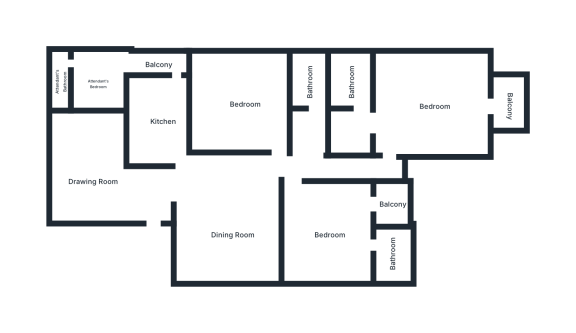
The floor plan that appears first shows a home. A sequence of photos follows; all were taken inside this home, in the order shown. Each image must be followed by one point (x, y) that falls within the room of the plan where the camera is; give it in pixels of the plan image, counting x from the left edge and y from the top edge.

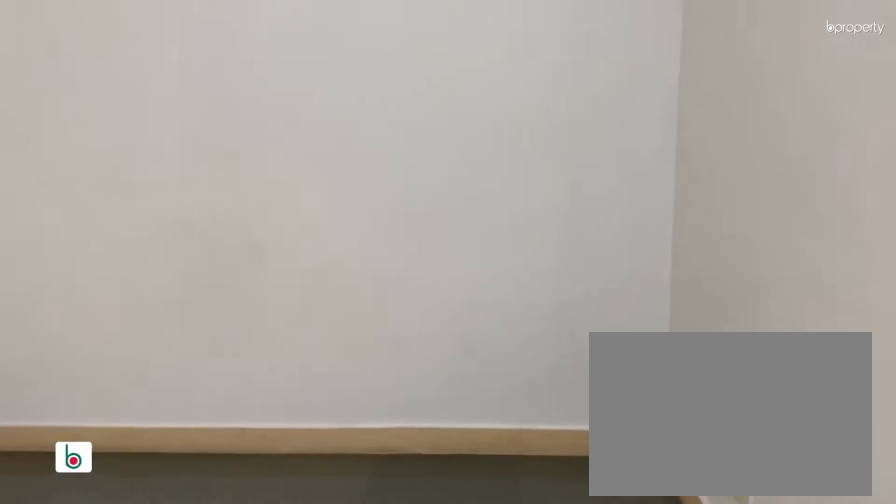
(330, 234)
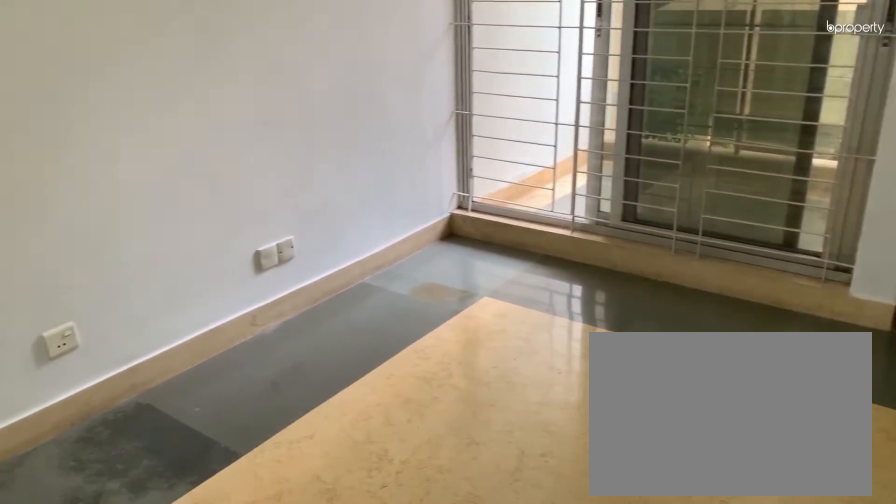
(330, 234)
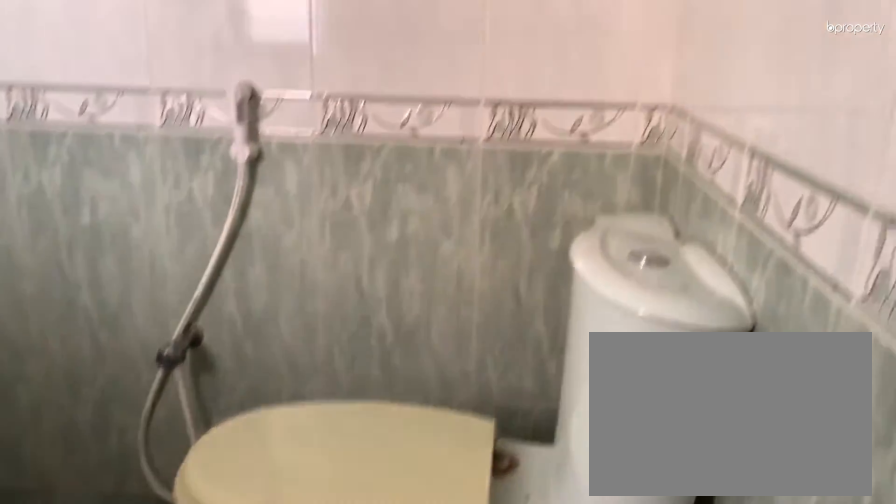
(390, 252)
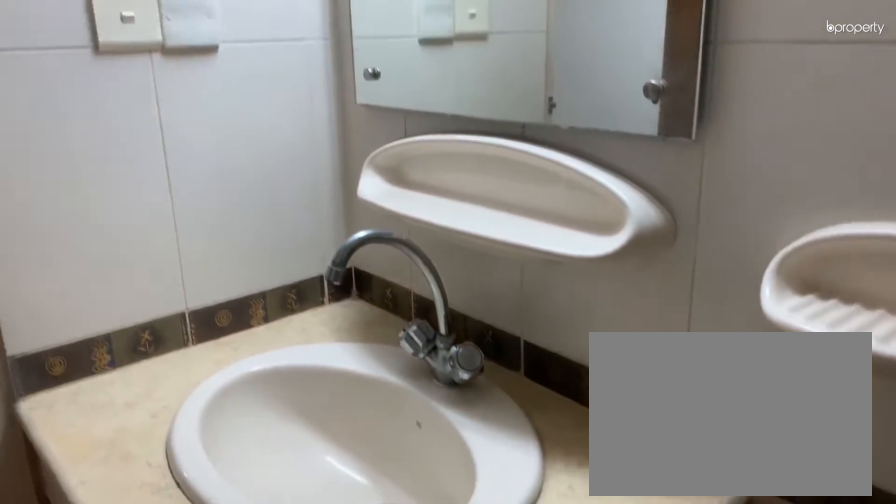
(310, 79)
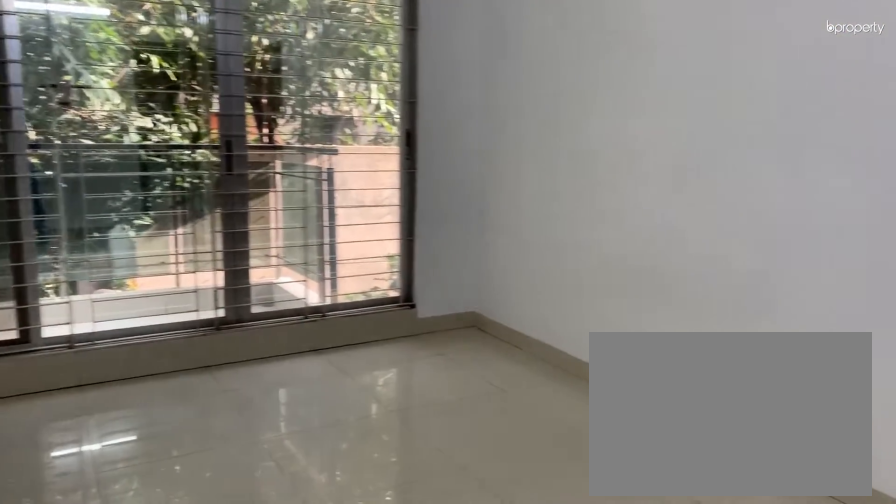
(433, 108)
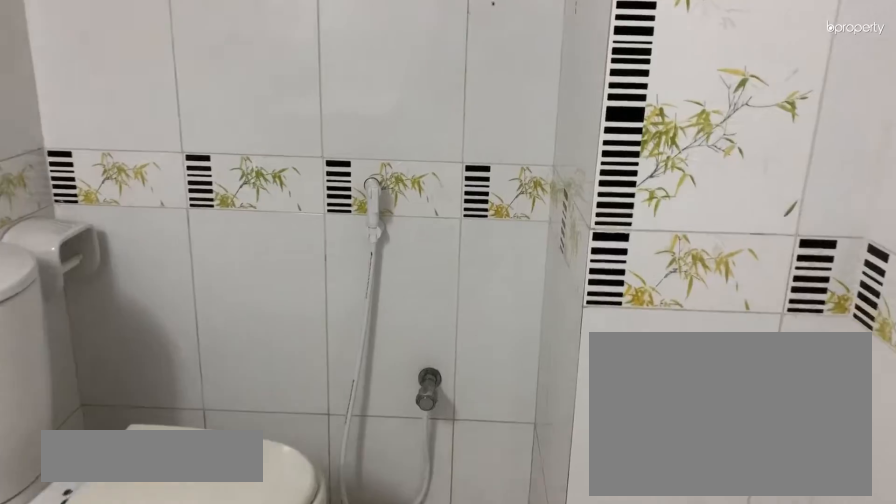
(351, 80)
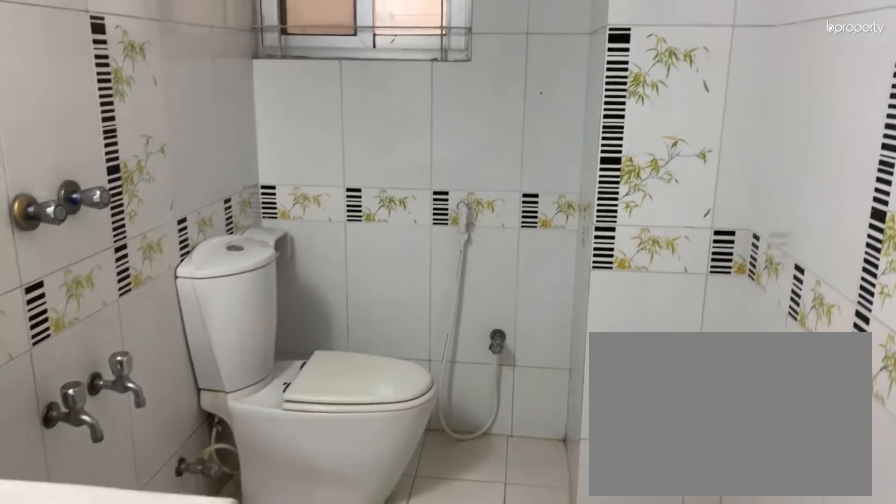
(351, 80)
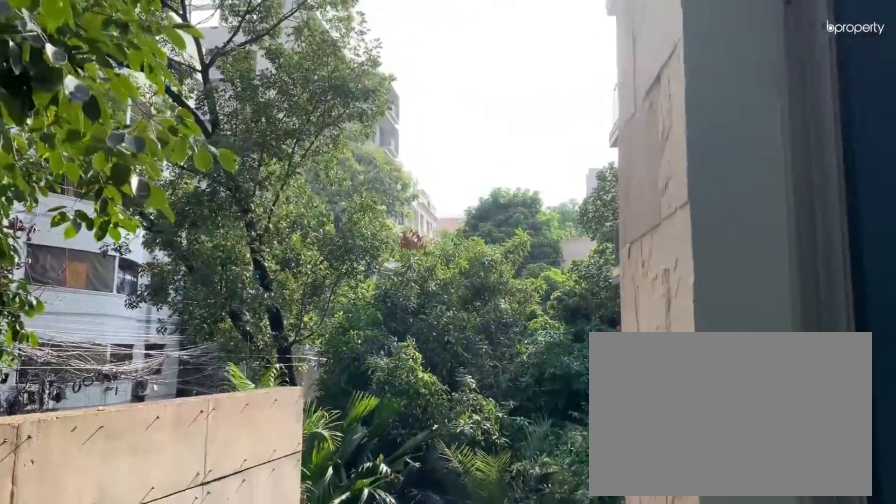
(510, 102)
